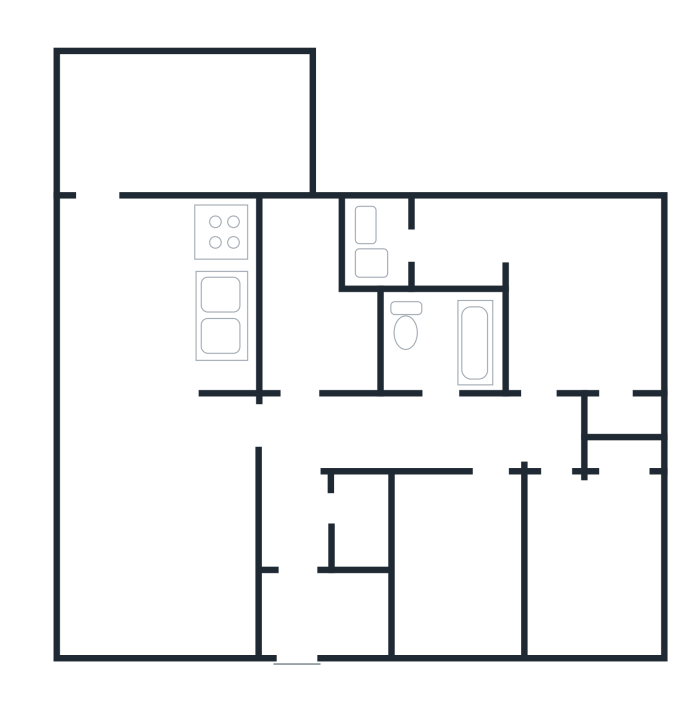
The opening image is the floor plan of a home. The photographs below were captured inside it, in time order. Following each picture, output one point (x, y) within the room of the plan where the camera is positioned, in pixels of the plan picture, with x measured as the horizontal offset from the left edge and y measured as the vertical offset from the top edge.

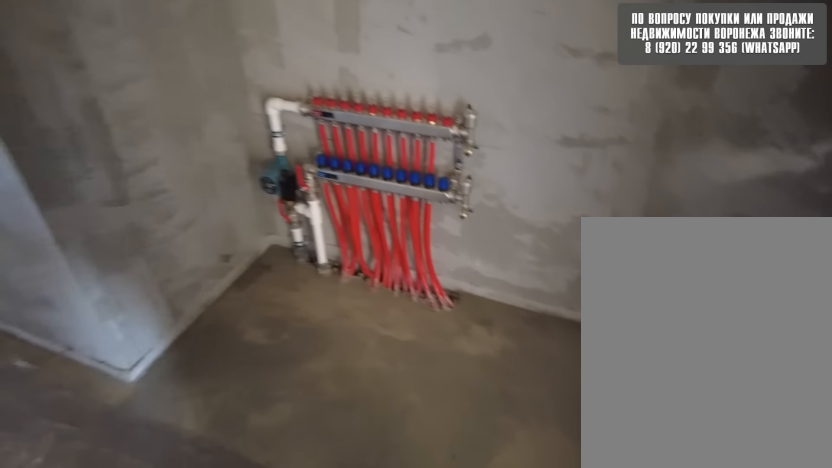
(325, 350)
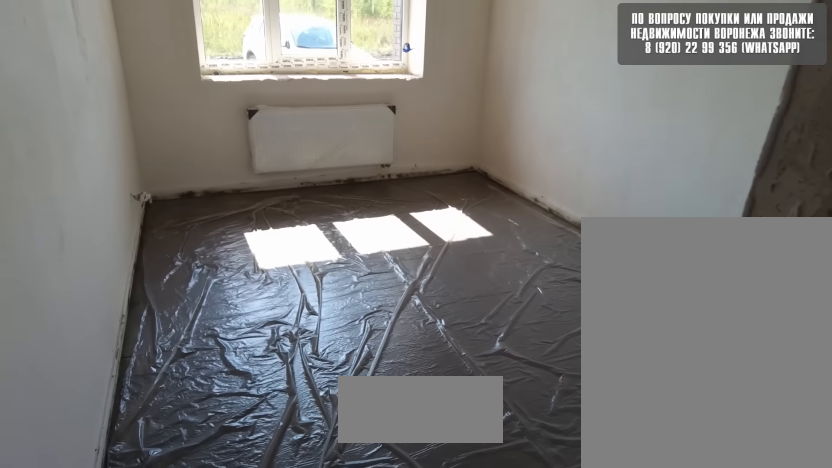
(480, 556)
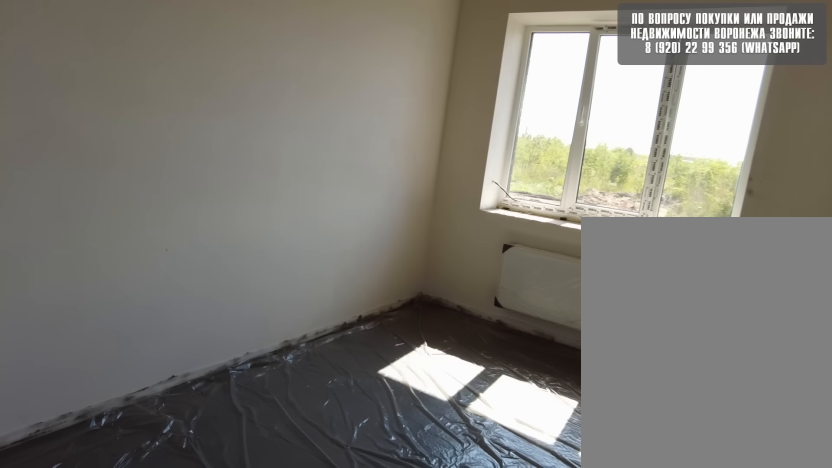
(575, 558)
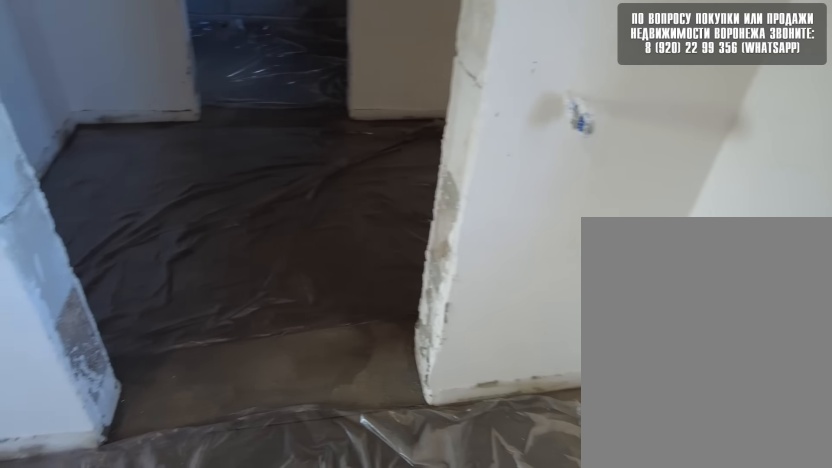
(534, 276)
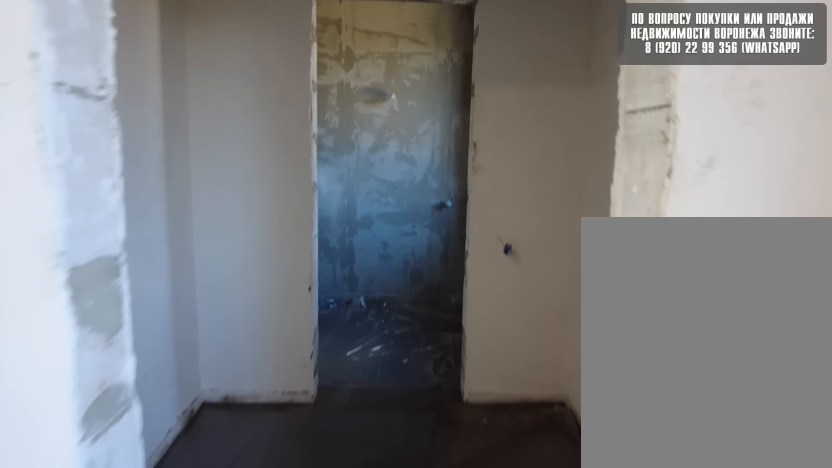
(525, 253)
